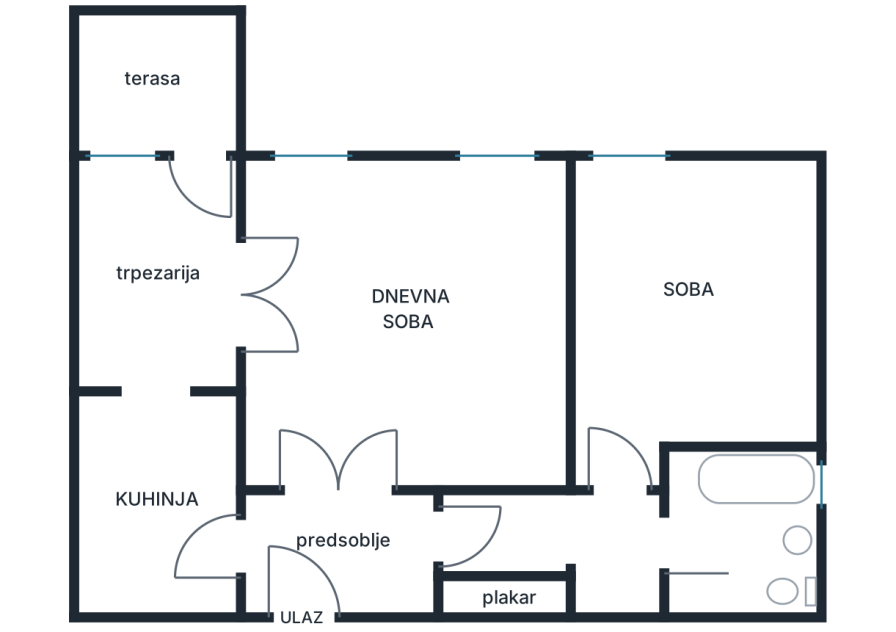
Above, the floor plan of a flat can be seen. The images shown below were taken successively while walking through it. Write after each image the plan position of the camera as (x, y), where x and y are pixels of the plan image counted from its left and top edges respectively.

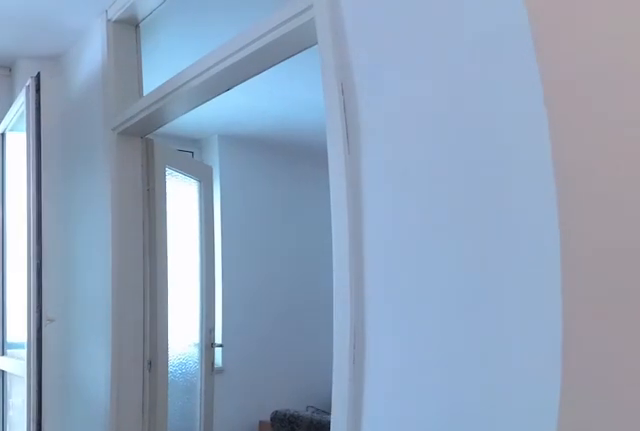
(173, 413)
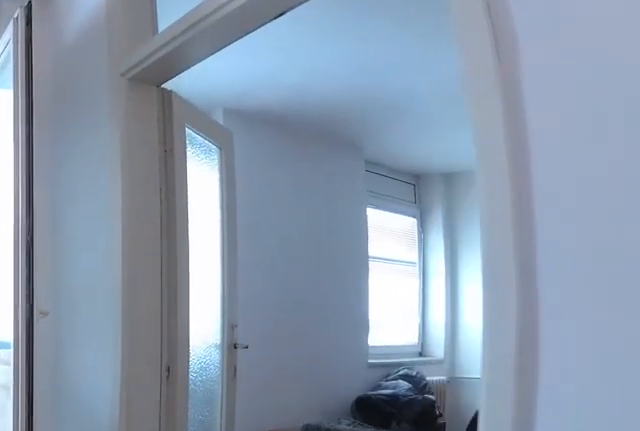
(173, 366)
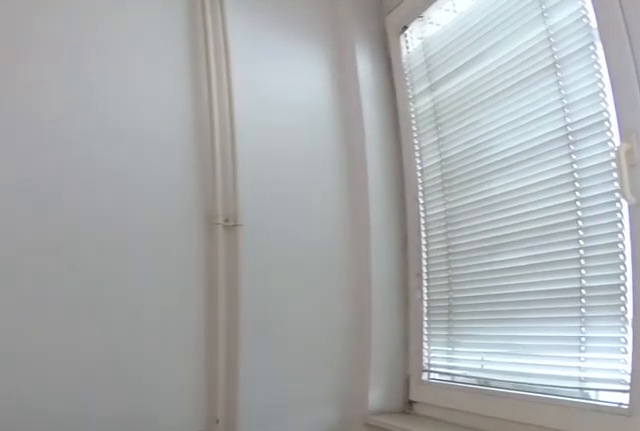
(194, 217)
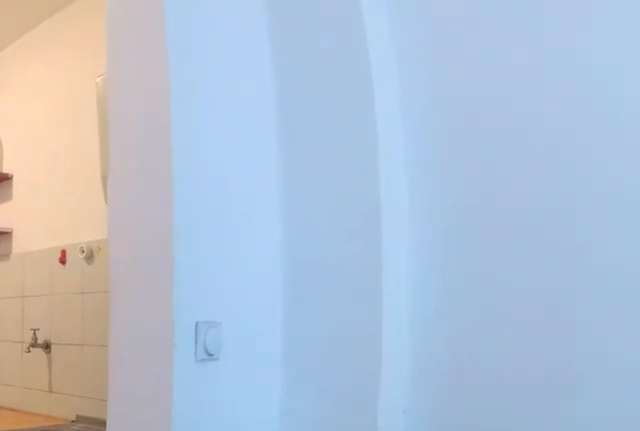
(216, 288)
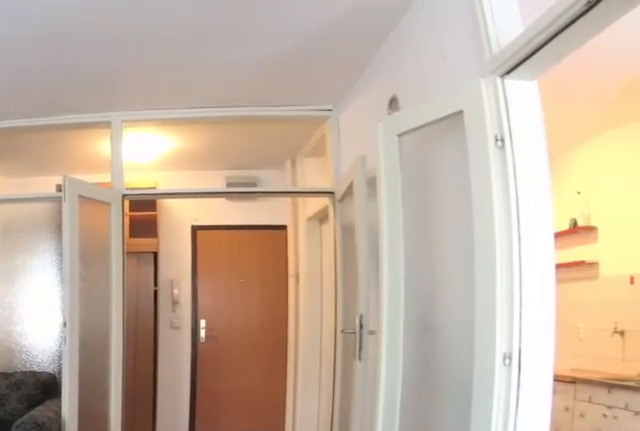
(378, 211)
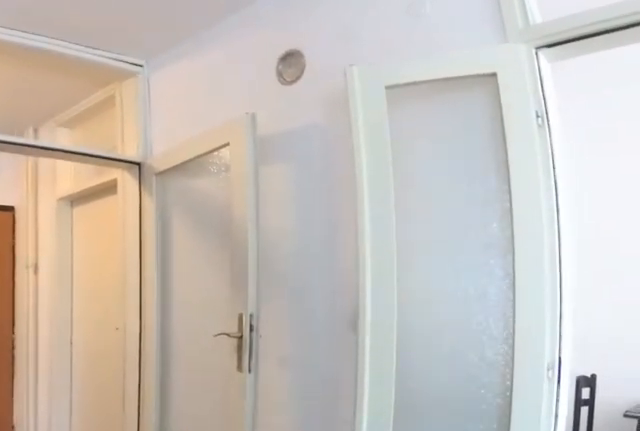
(359, 315)
